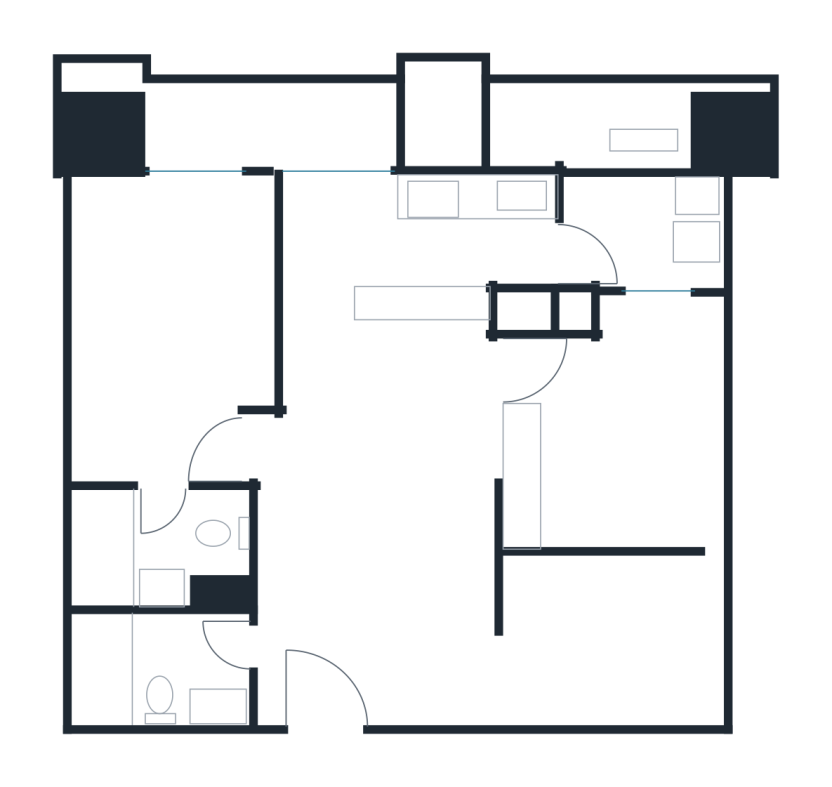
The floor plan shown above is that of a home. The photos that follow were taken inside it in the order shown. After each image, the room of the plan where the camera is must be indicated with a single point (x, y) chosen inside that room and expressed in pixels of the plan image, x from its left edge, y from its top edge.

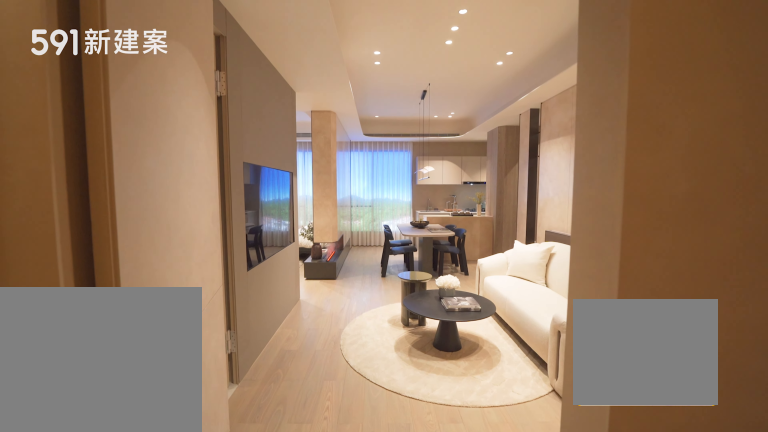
(317, 679)
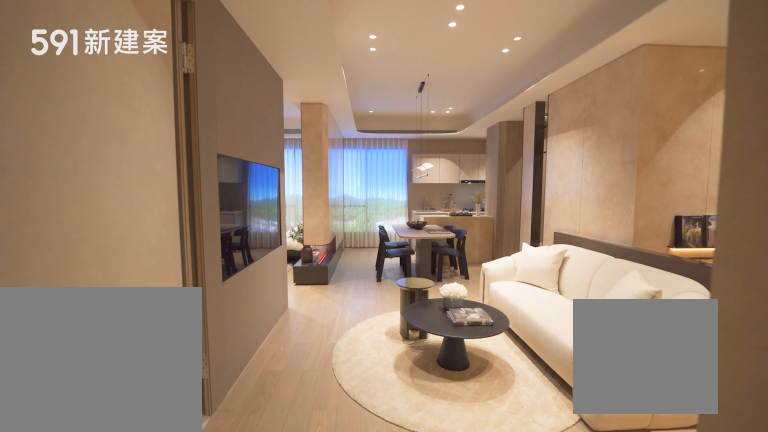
(317, 679)
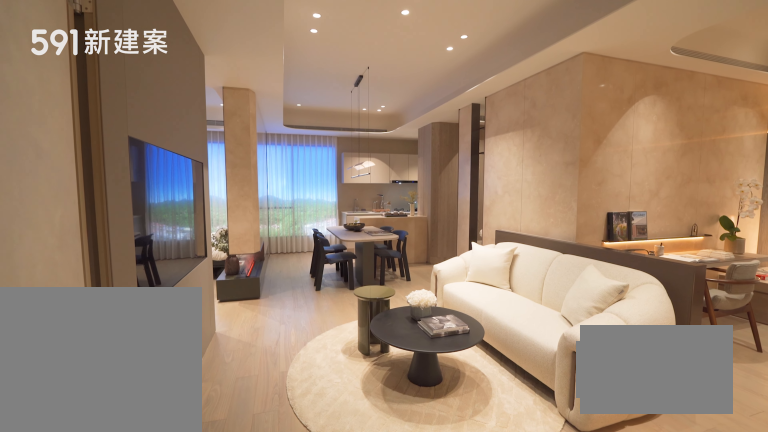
(375, 578)
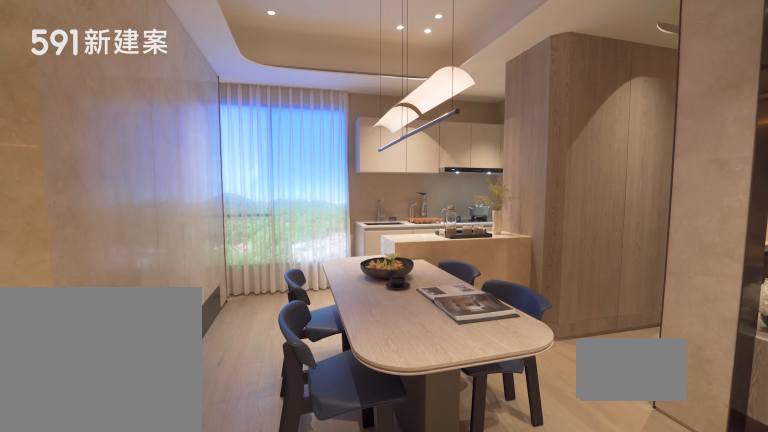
(392, 371)
